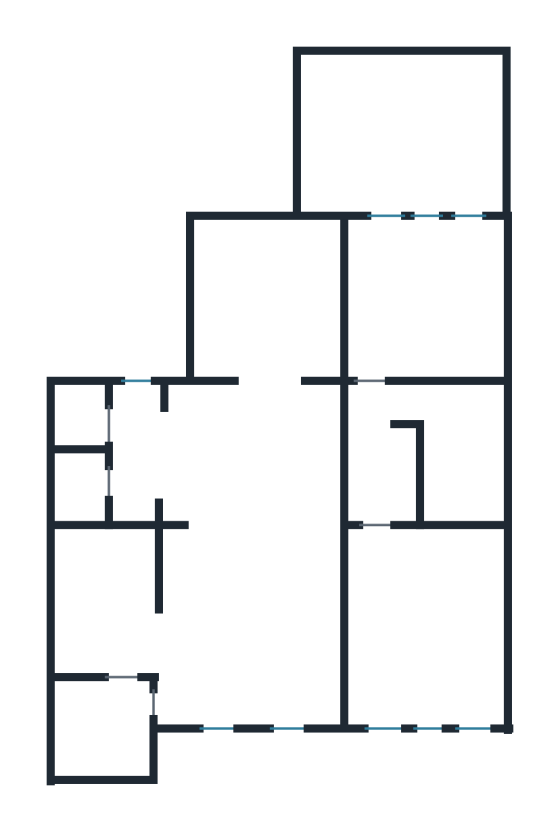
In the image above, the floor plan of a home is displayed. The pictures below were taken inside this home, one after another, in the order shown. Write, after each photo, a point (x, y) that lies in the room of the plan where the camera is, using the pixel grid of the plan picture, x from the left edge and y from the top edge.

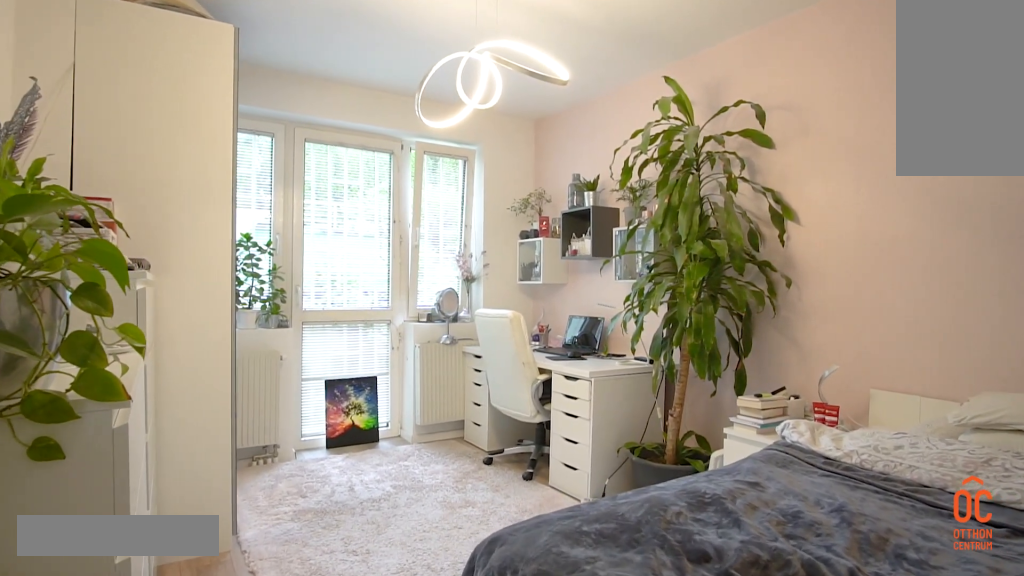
(440, 296)
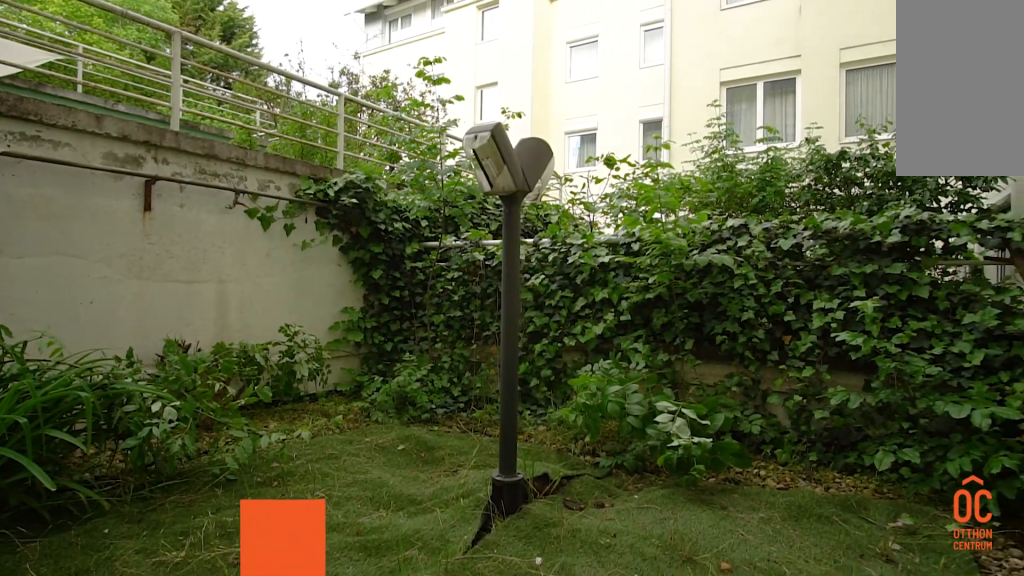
(411, 129)
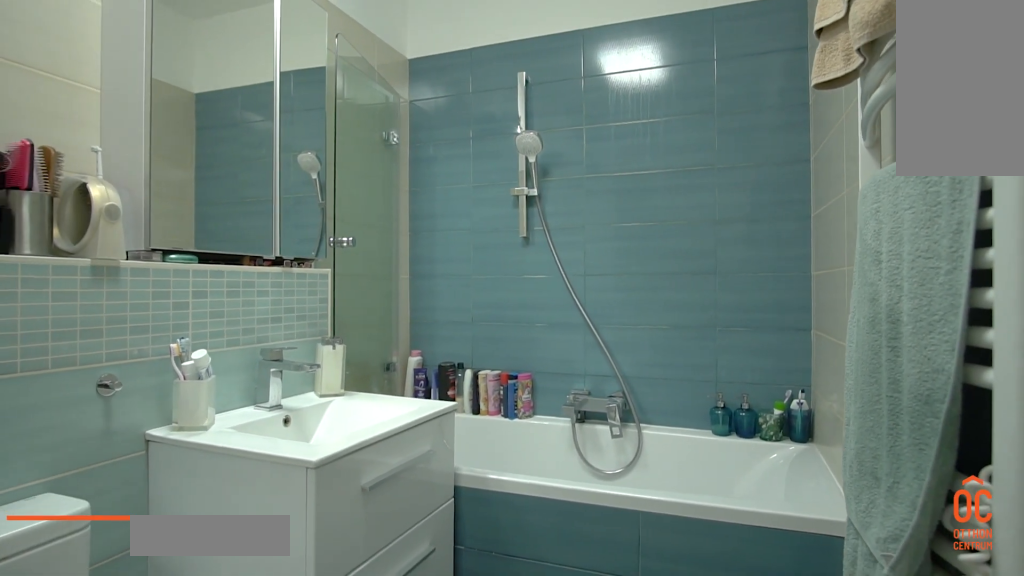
(469, 451)
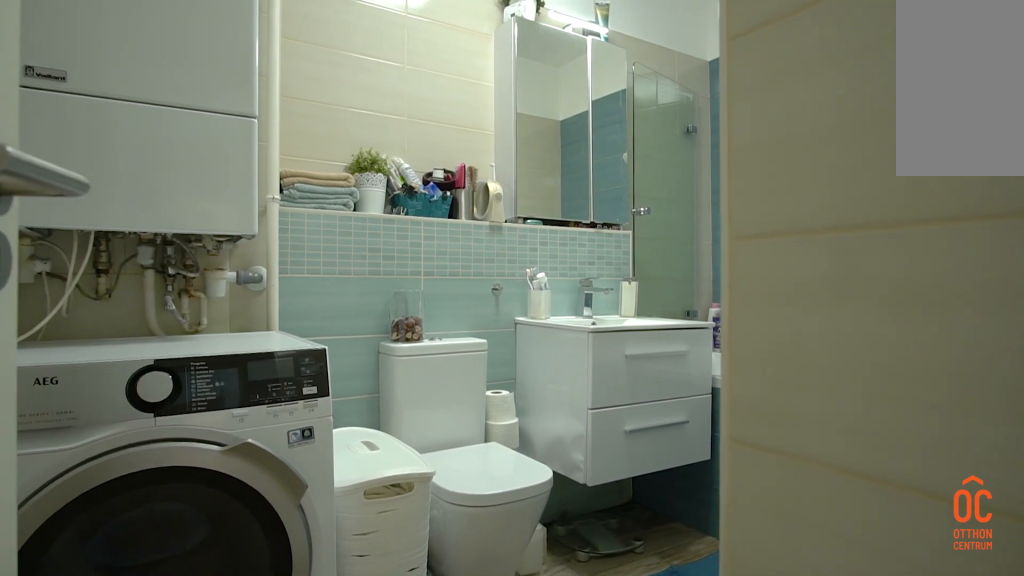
(470, 450)
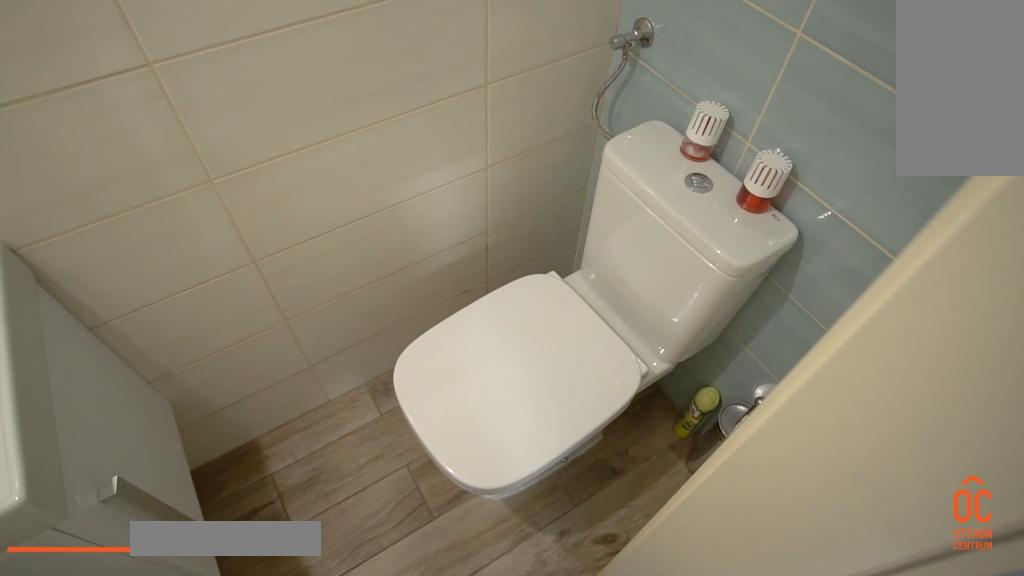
(83, 410)
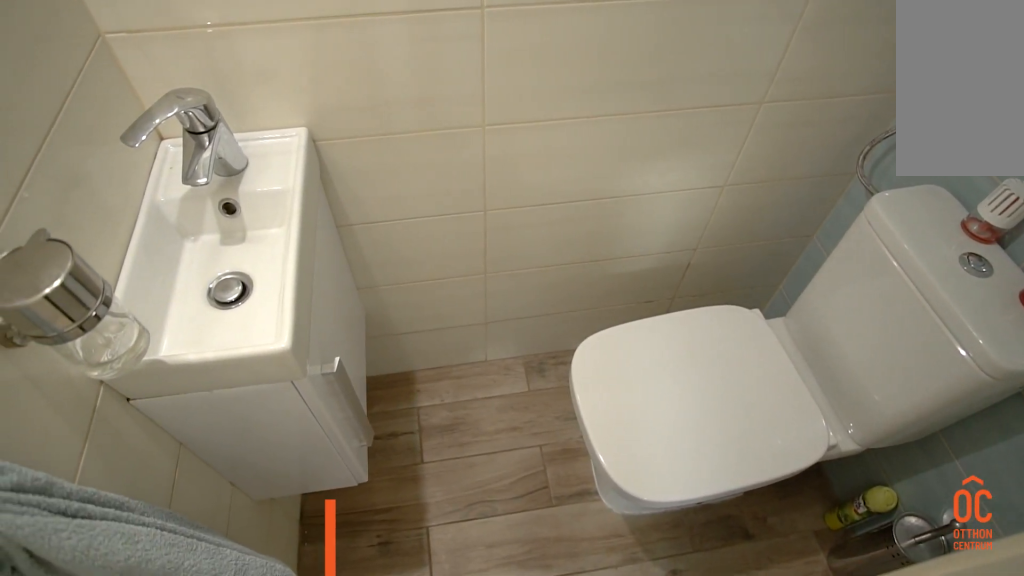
(83, 410)
